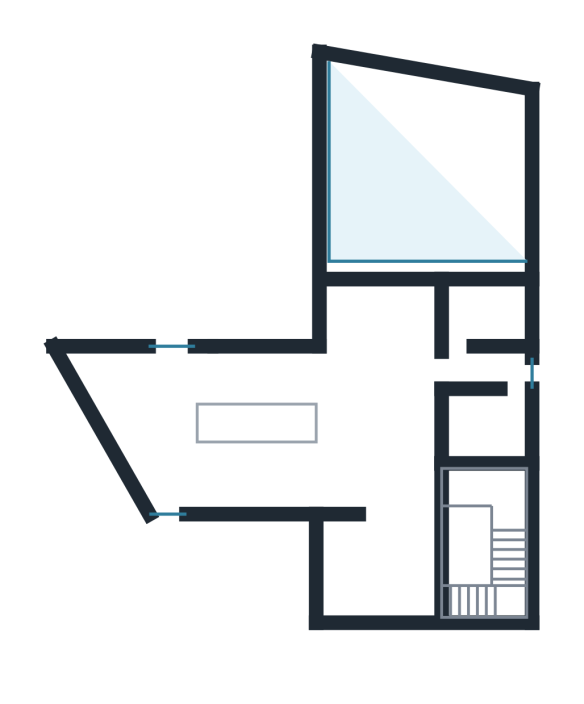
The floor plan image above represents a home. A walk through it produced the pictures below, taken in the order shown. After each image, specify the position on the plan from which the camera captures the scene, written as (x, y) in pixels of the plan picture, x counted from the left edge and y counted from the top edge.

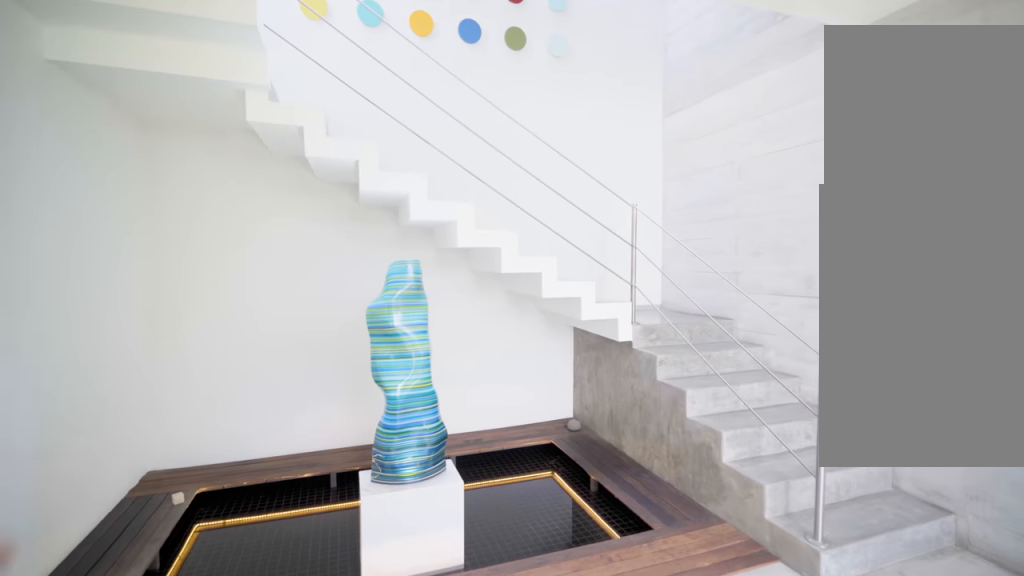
(347, 450)
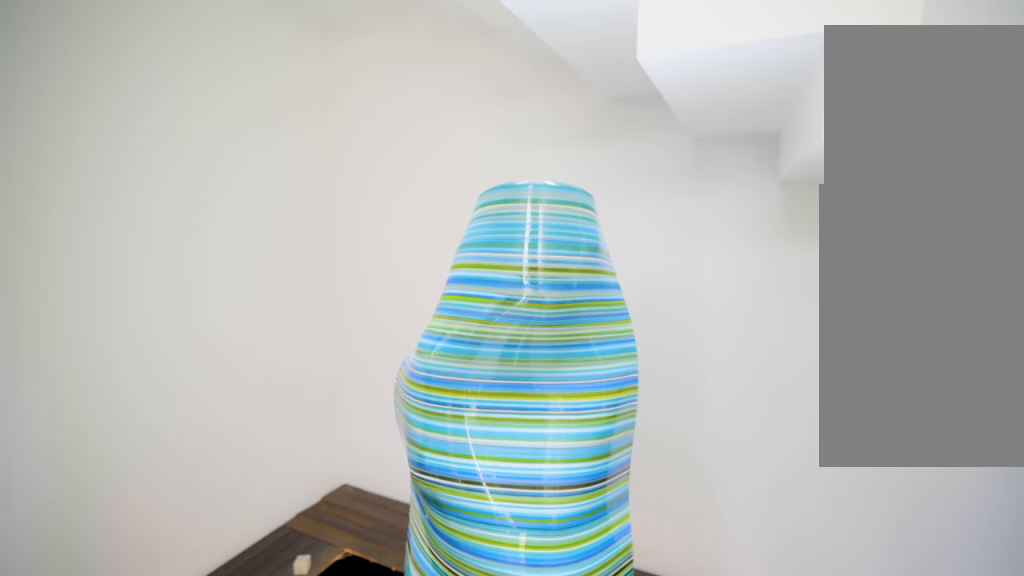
(413, 532)
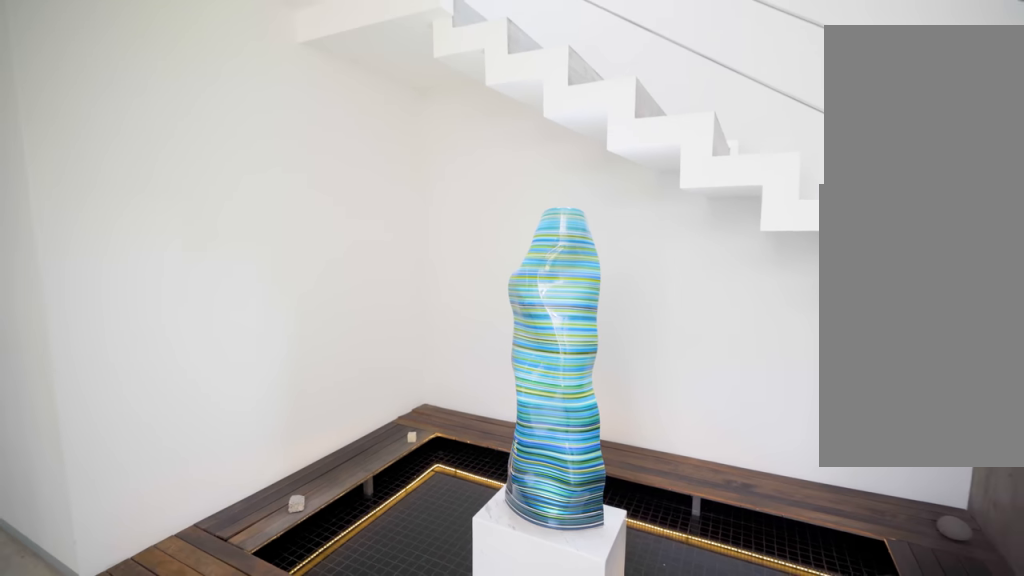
(413, 532)
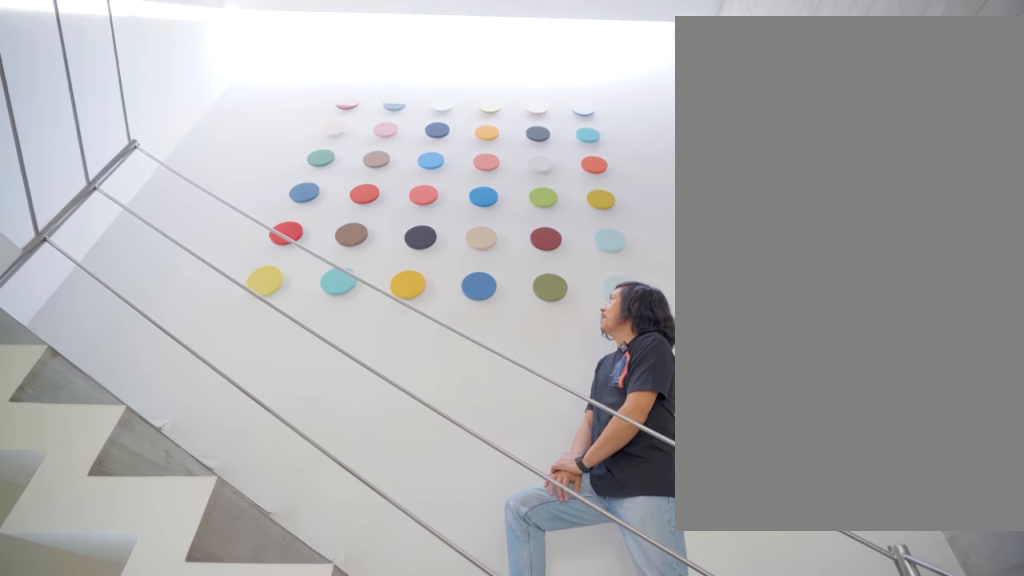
(413, 543)
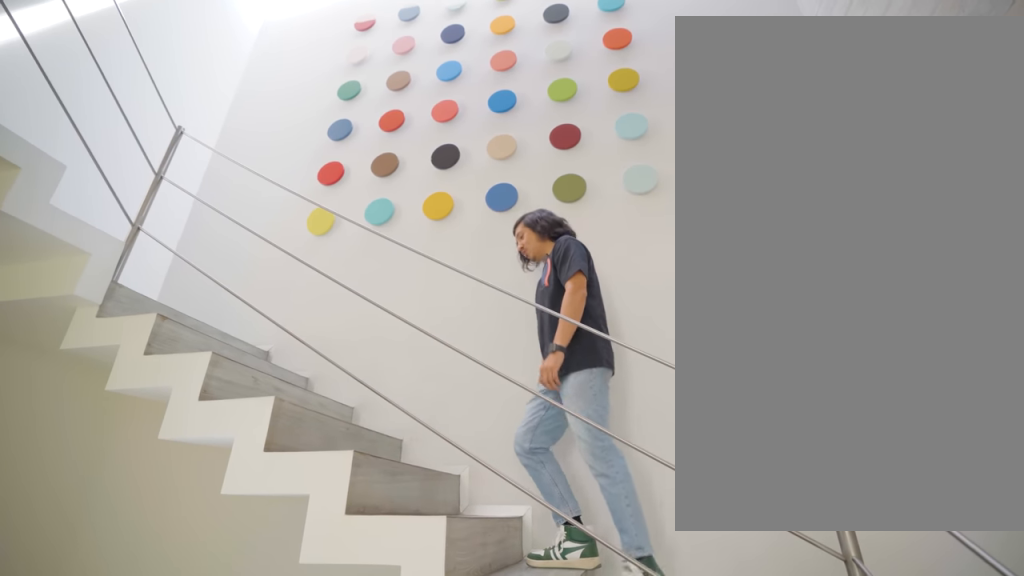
(413, 543)
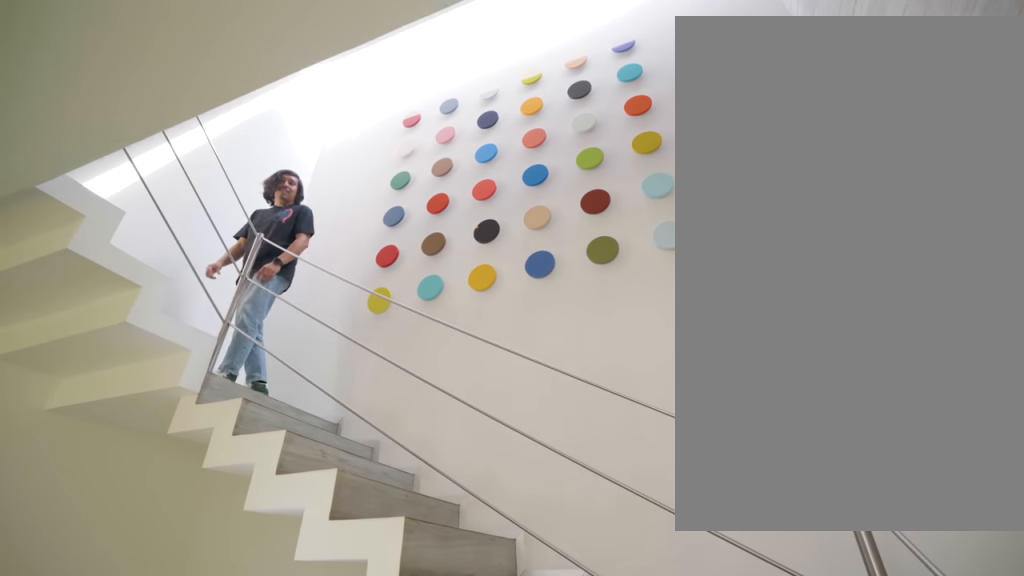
(413, 544)
